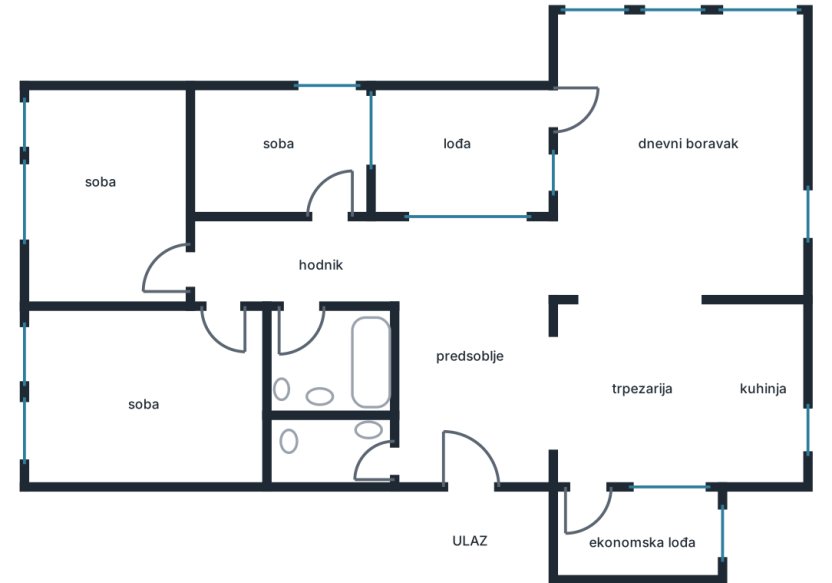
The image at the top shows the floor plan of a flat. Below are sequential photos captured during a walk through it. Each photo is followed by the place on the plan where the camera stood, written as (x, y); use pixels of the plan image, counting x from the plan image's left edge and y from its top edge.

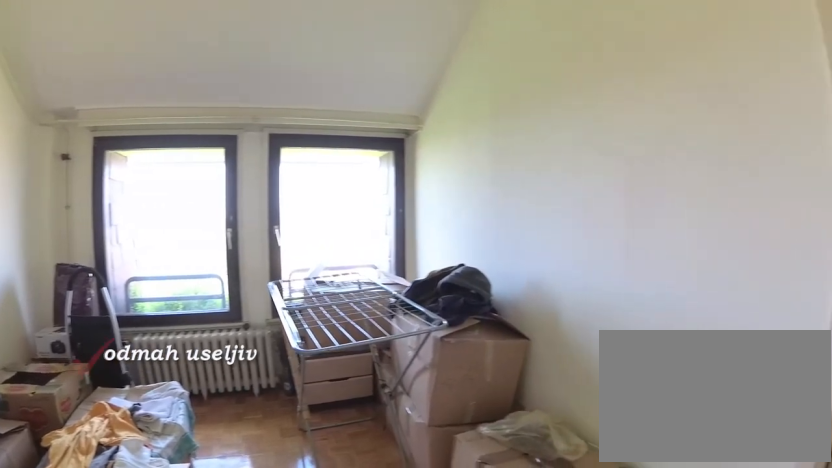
(226, 407)
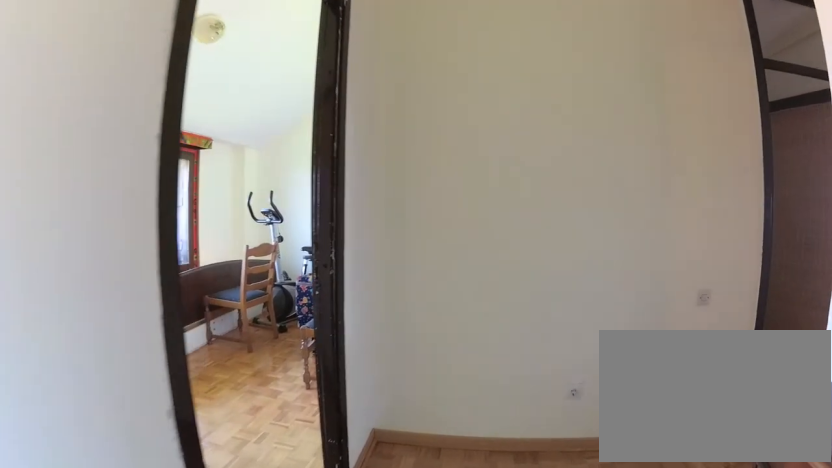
(217, 353)
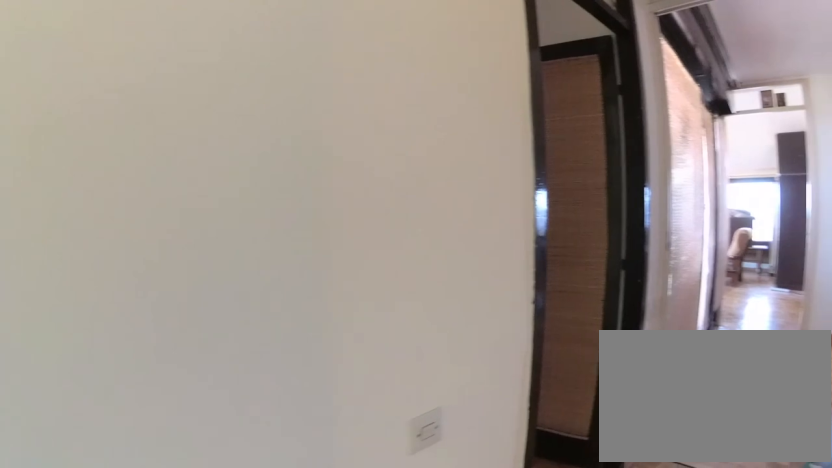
(209, 290)
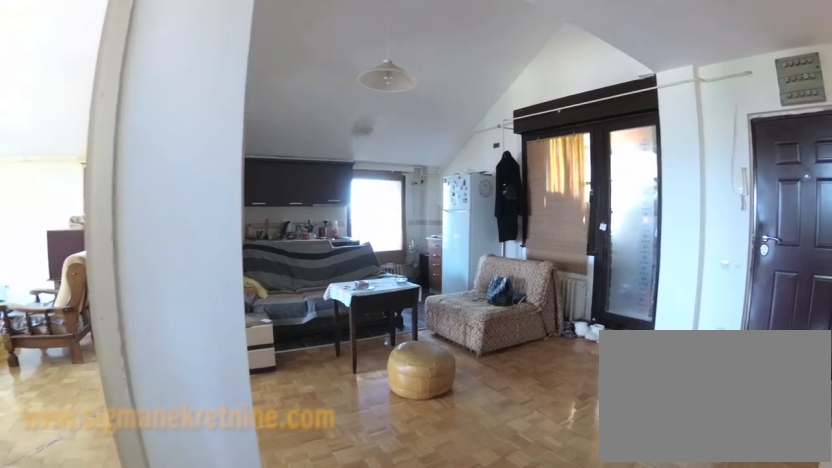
(429, 276)
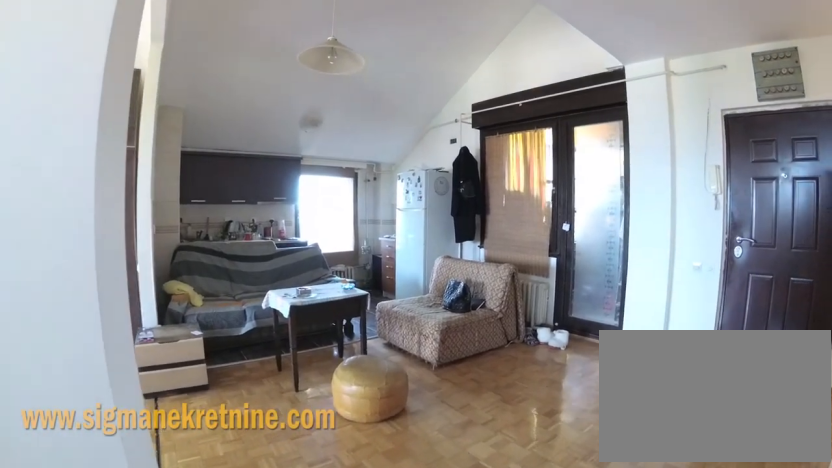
(436, 288)
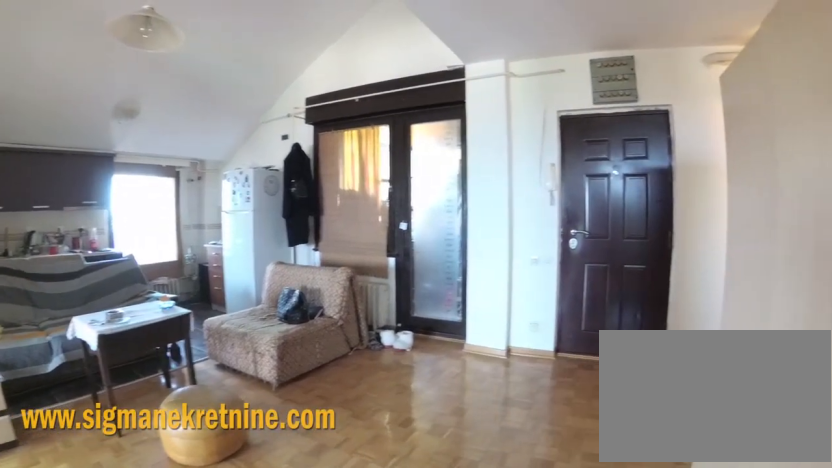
(447, 306)
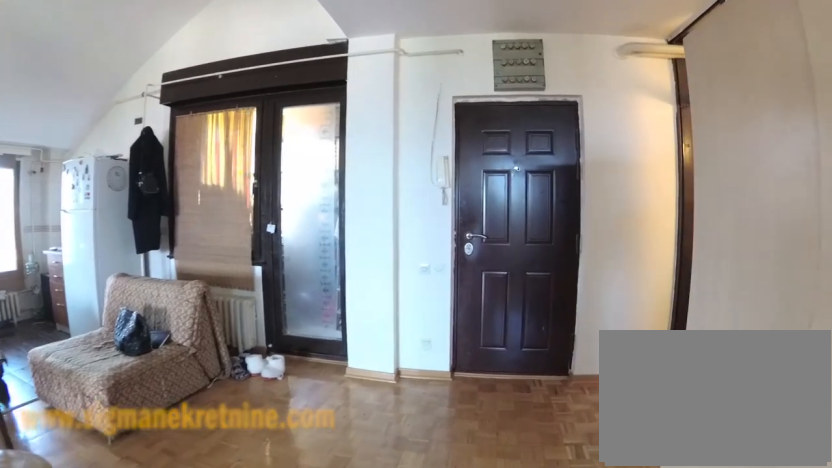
(458, 338)
